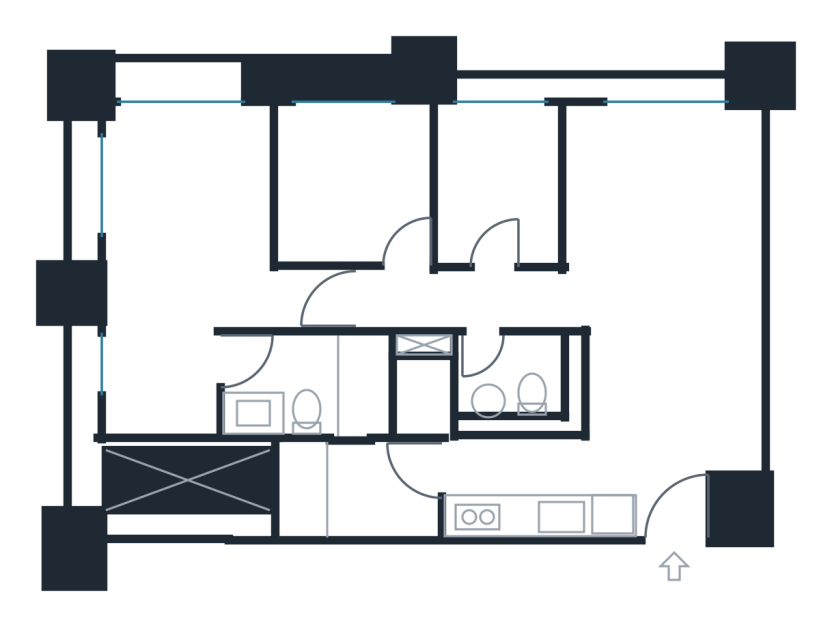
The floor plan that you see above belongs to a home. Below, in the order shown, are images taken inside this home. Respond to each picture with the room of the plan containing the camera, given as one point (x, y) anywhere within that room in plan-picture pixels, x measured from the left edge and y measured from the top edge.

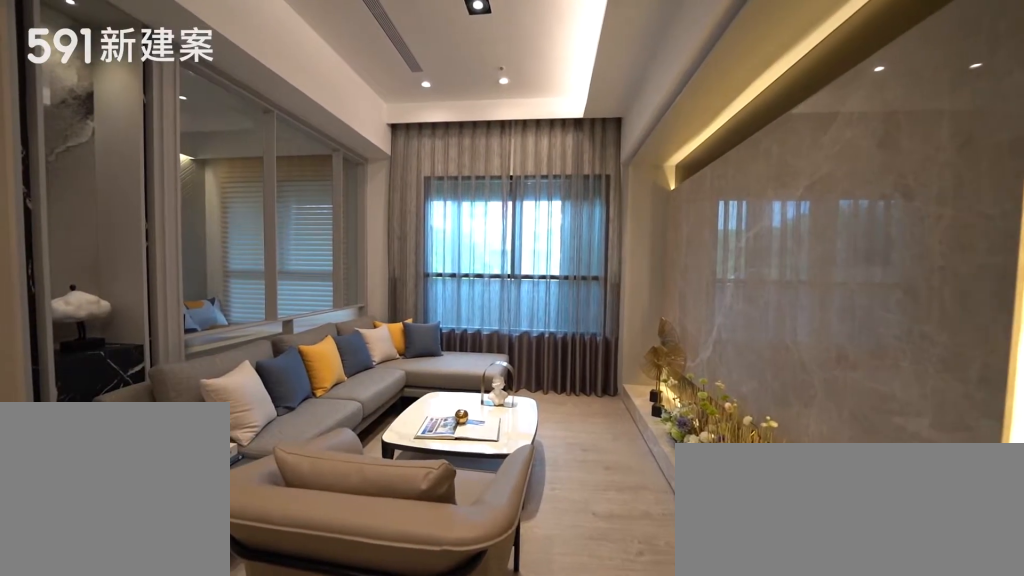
(662, 212)
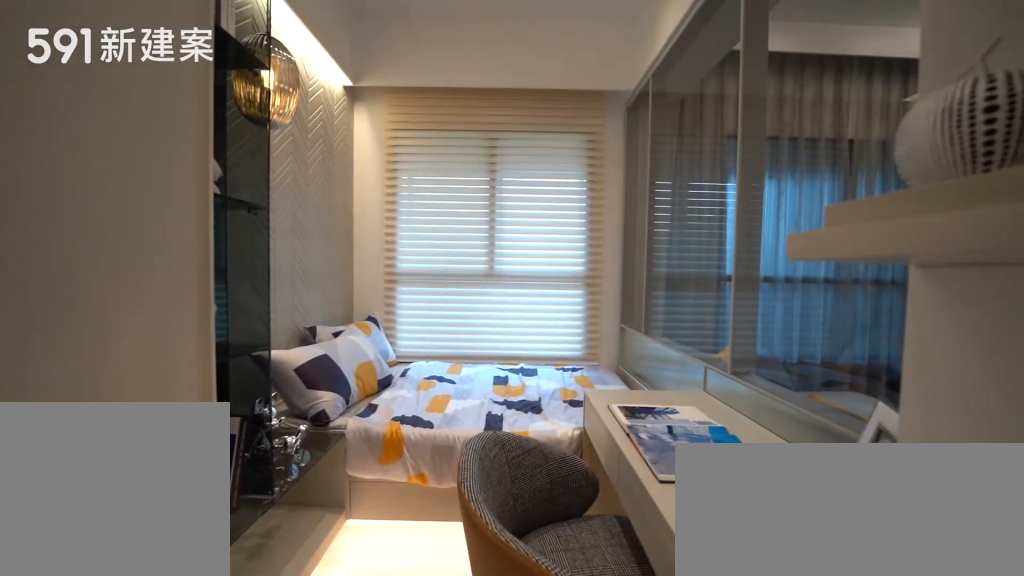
(502, 180)
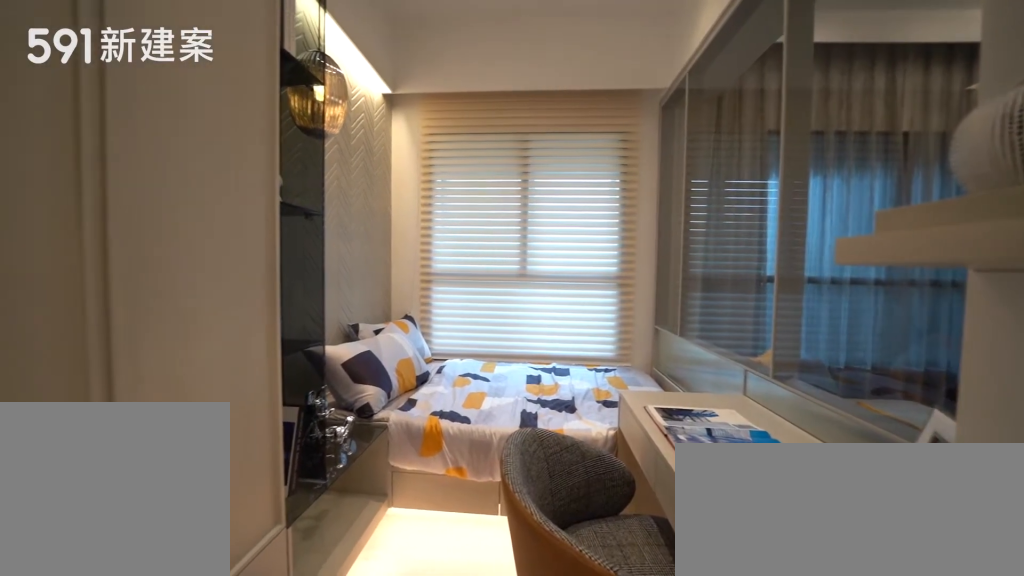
(502, 180)
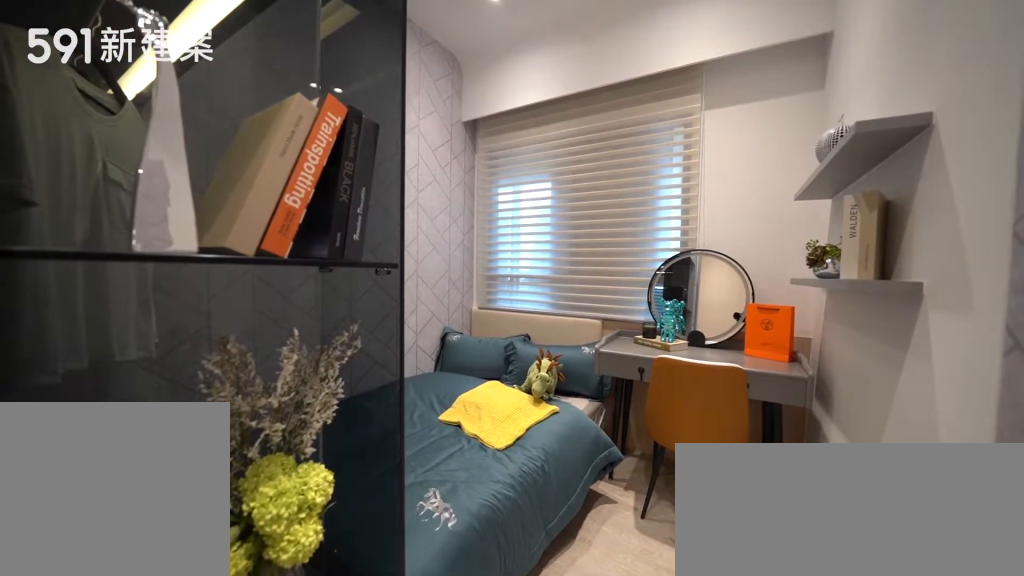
(358, 181)
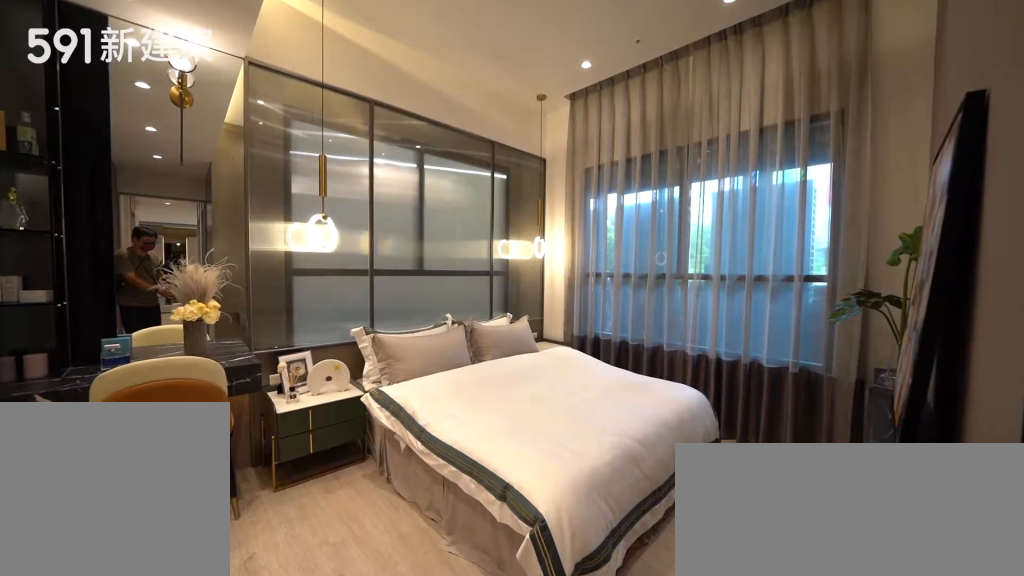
(180, 252)
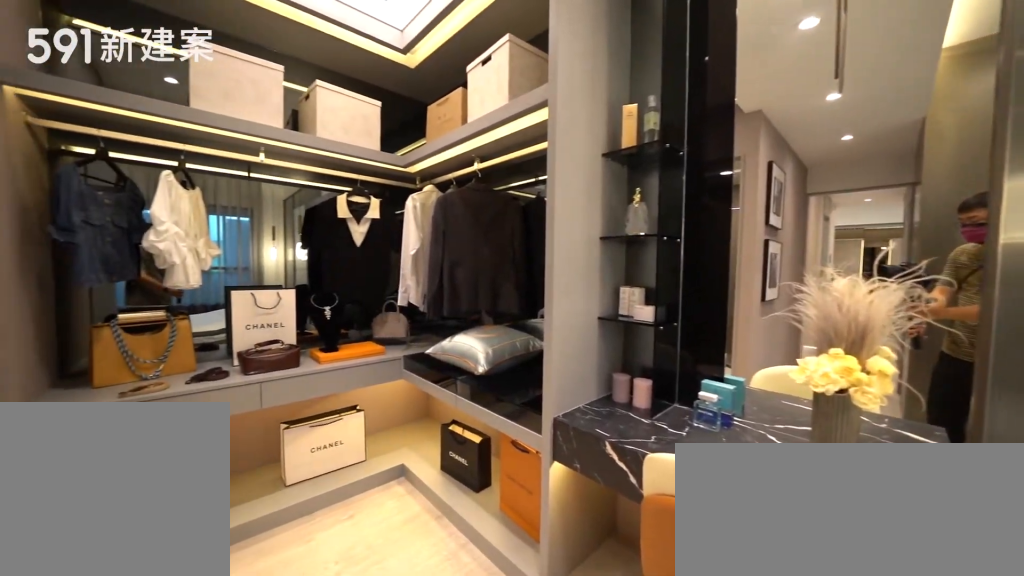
(180, 252)
